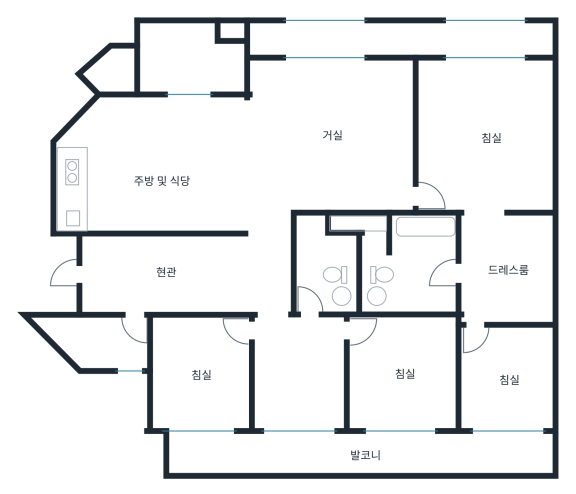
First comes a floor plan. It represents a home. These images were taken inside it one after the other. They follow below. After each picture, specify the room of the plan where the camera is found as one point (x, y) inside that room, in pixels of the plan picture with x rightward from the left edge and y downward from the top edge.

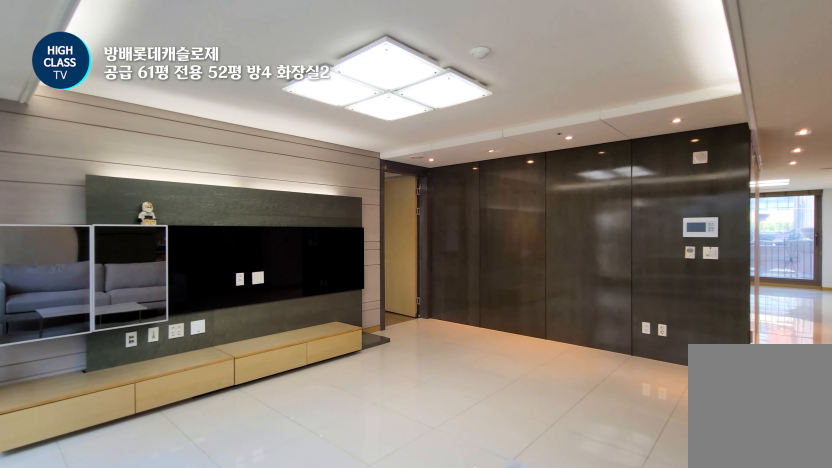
(331, 126)
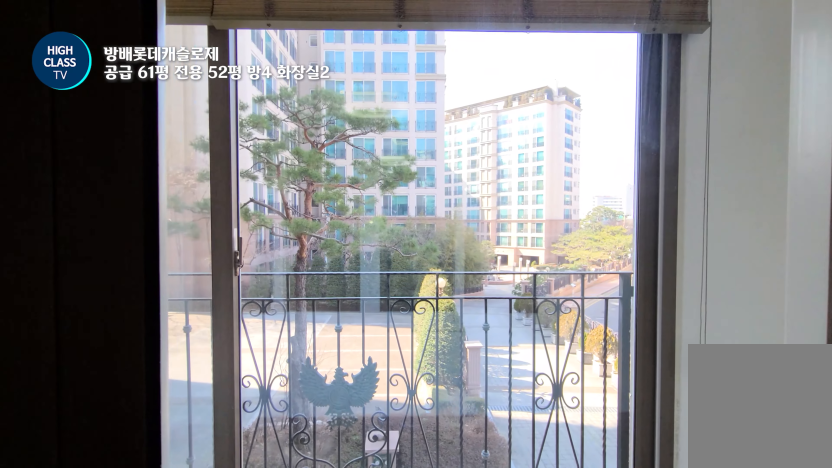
(484, 117)
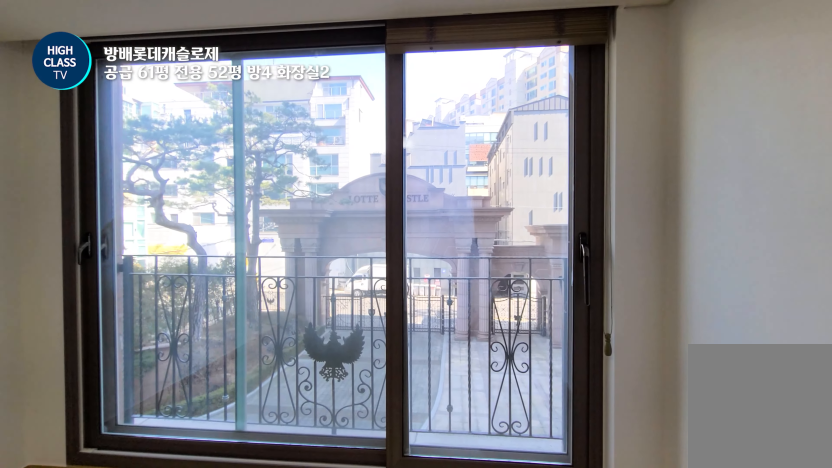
(403, 394)
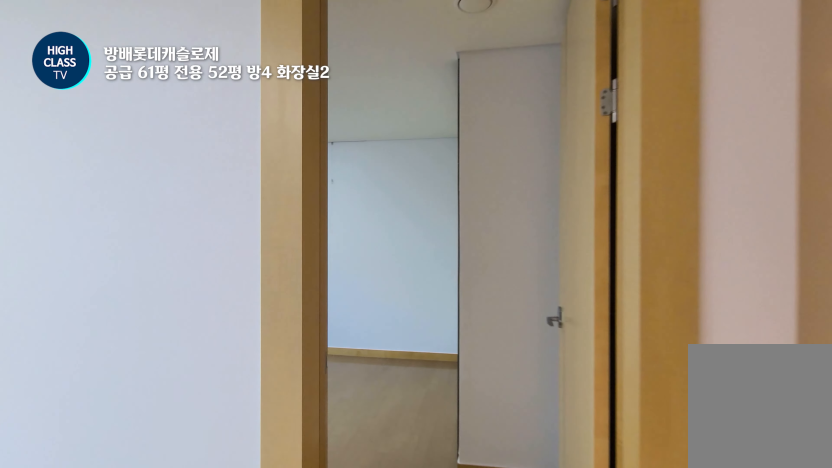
(299, 382)
